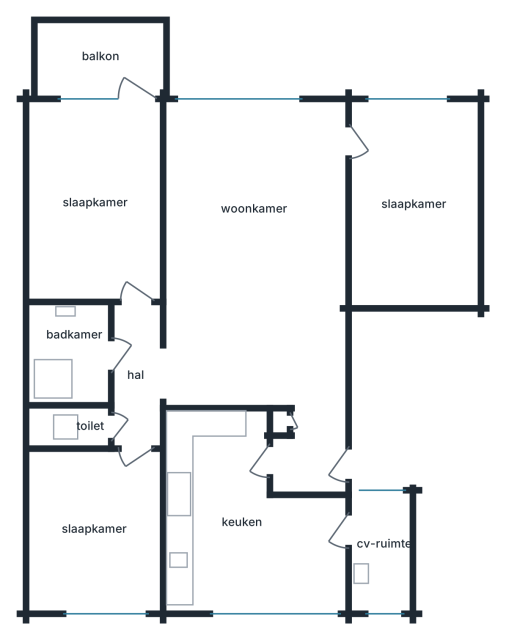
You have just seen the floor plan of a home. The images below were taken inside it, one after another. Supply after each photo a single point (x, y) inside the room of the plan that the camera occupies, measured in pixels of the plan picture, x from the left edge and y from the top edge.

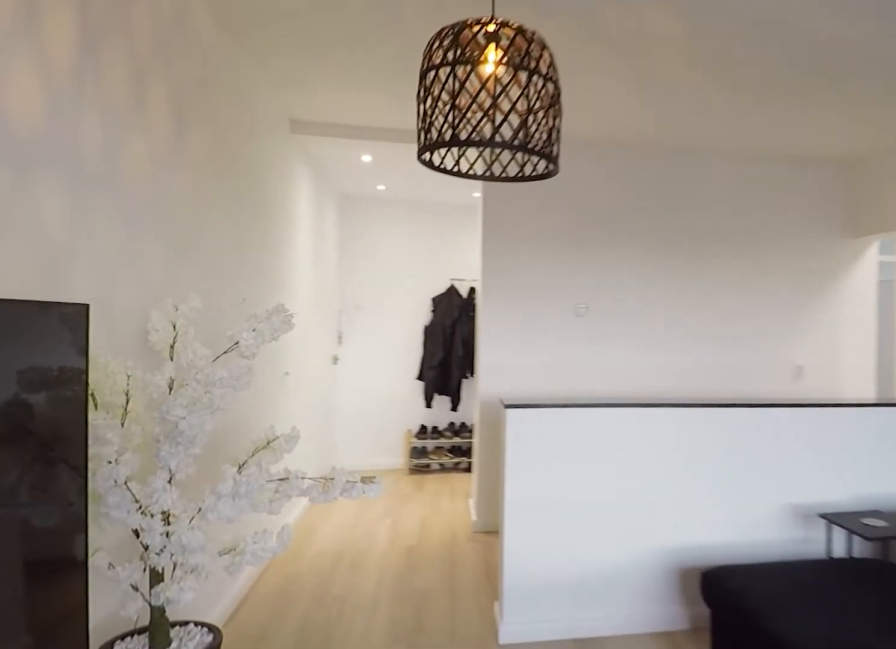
(261, 273)
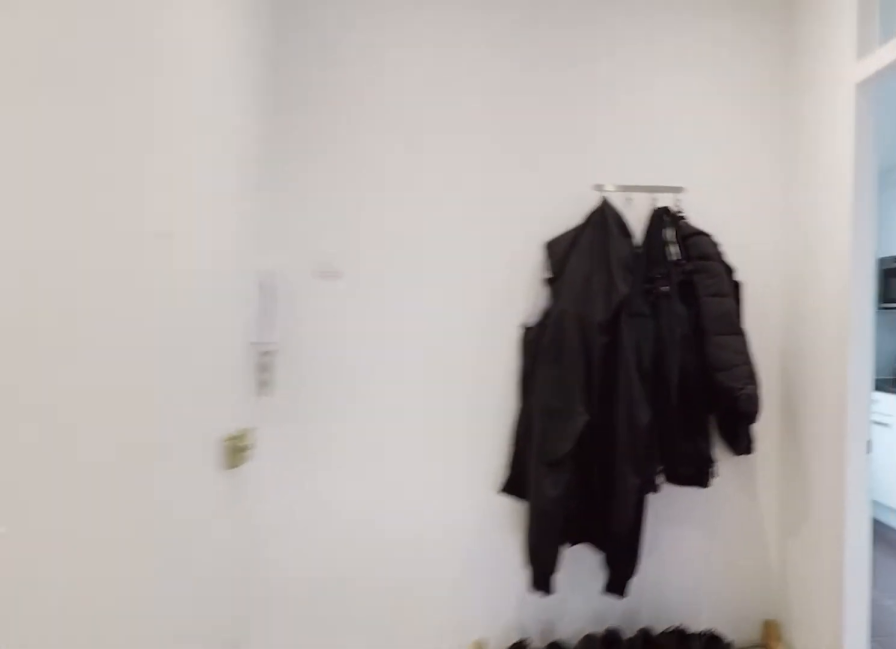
(261, 273)
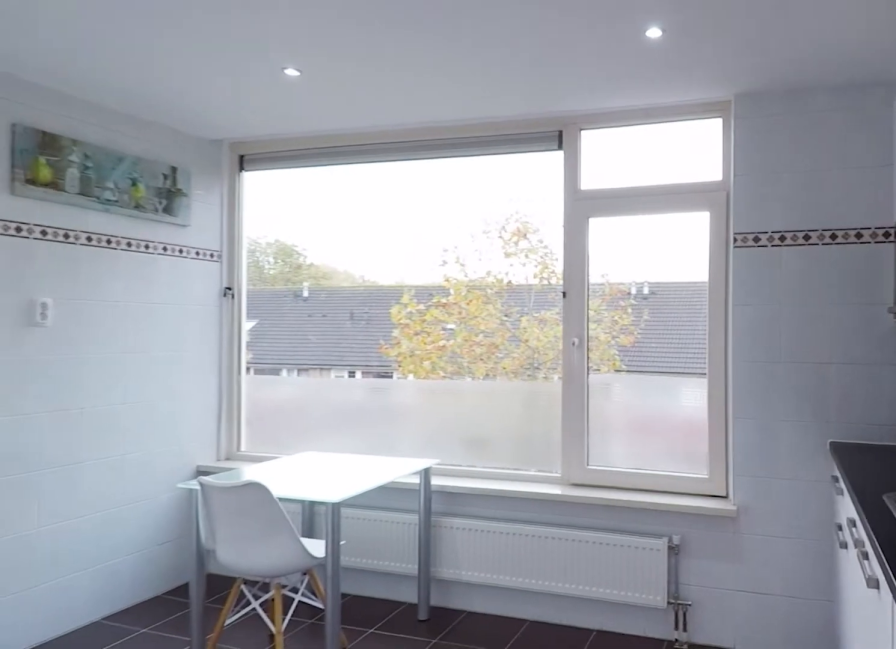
(241, 521)
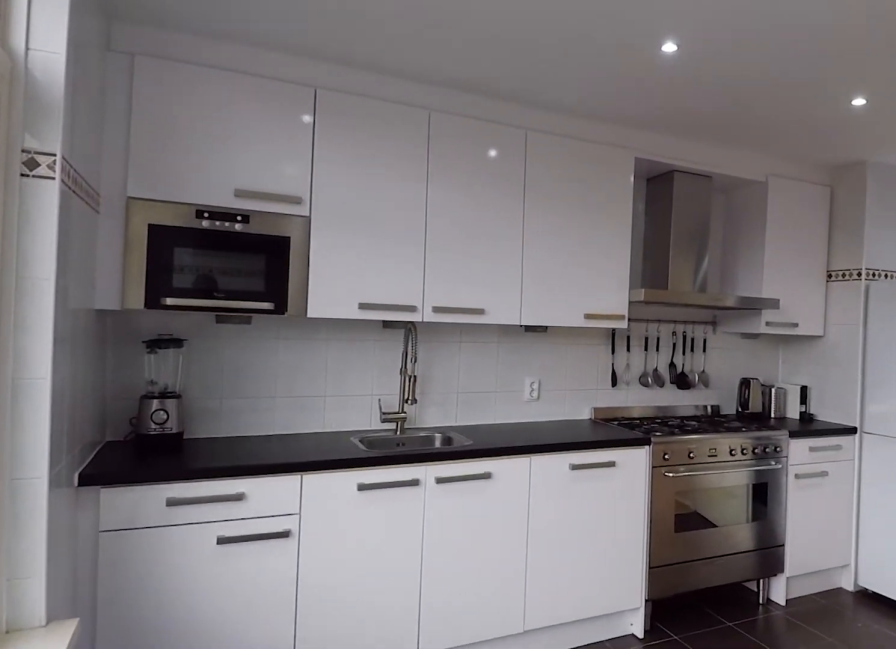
(241, 521)
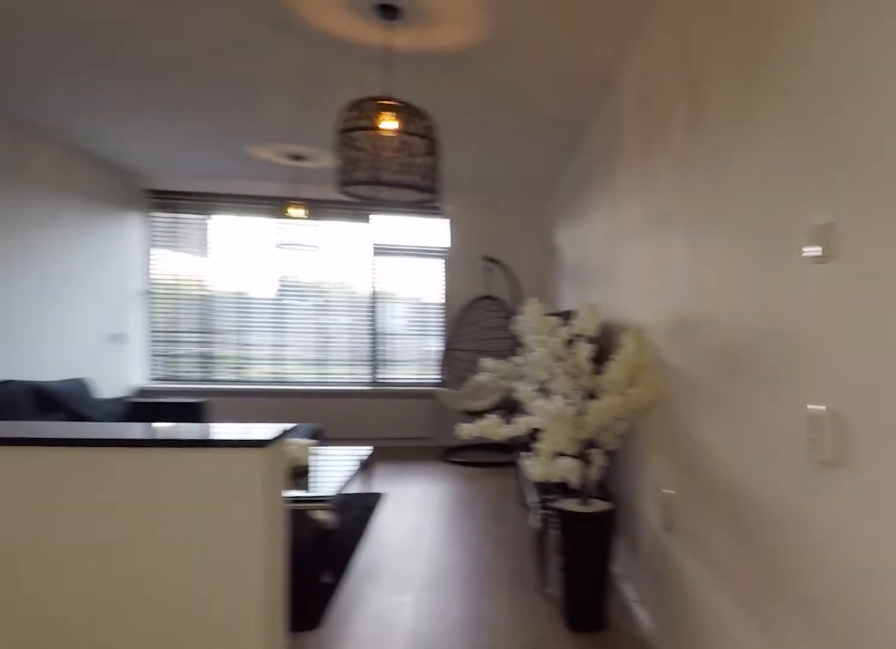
(260, 273)
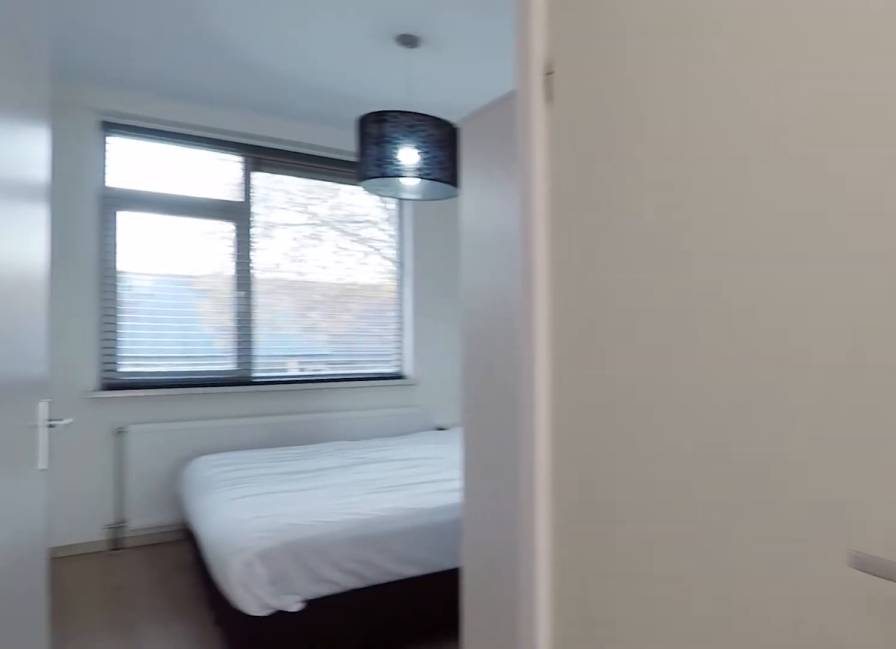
(135, 375)
